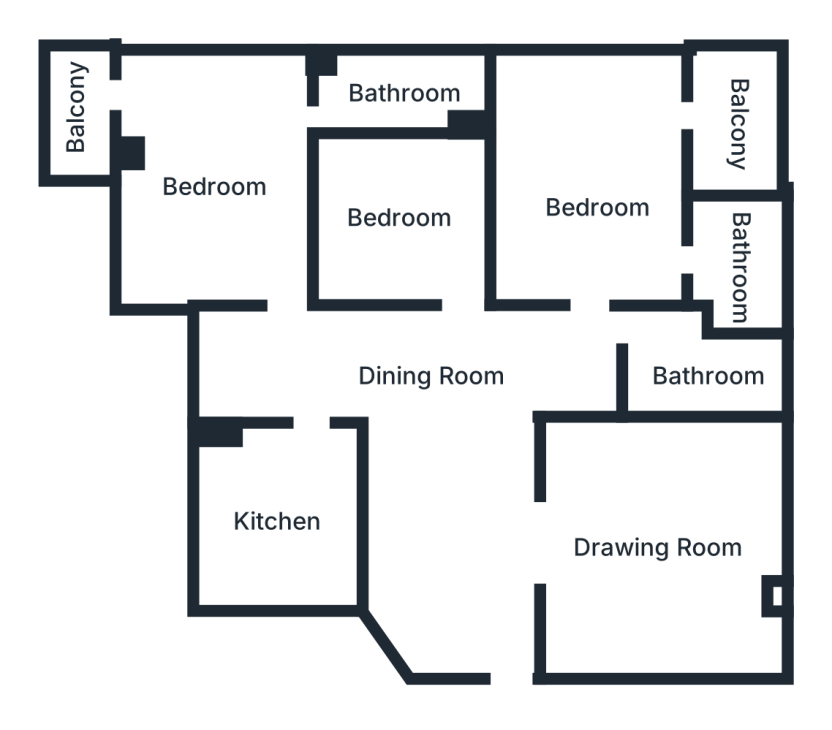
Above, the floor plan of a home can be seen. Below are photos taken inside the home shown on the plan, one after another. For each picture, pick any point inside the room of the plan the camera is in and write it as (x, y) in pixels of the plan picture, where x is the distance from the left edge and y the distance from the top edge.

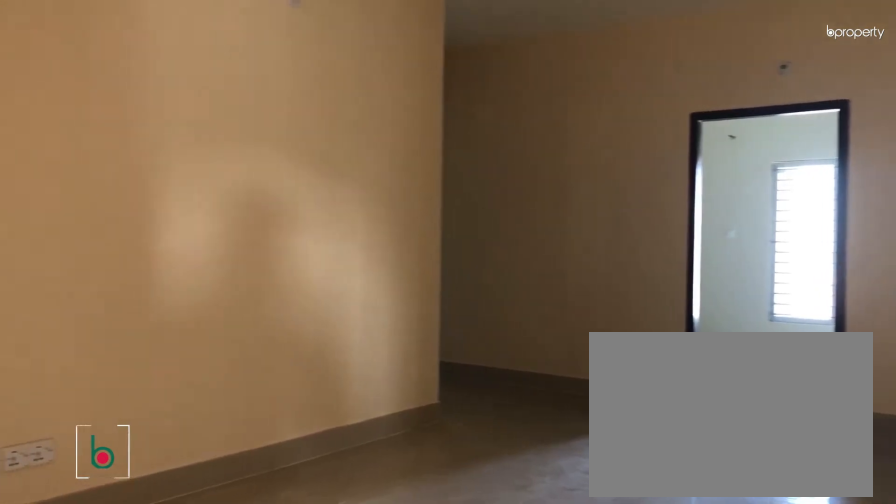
(437, 377)
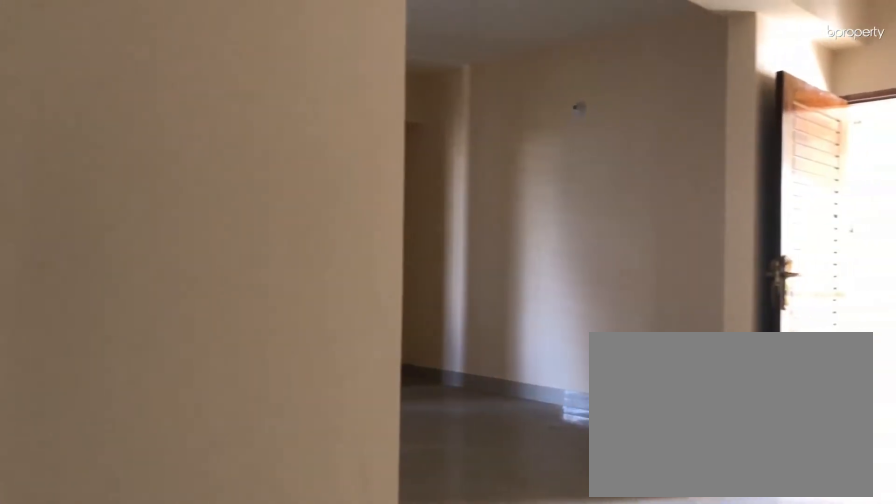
(437, 378)
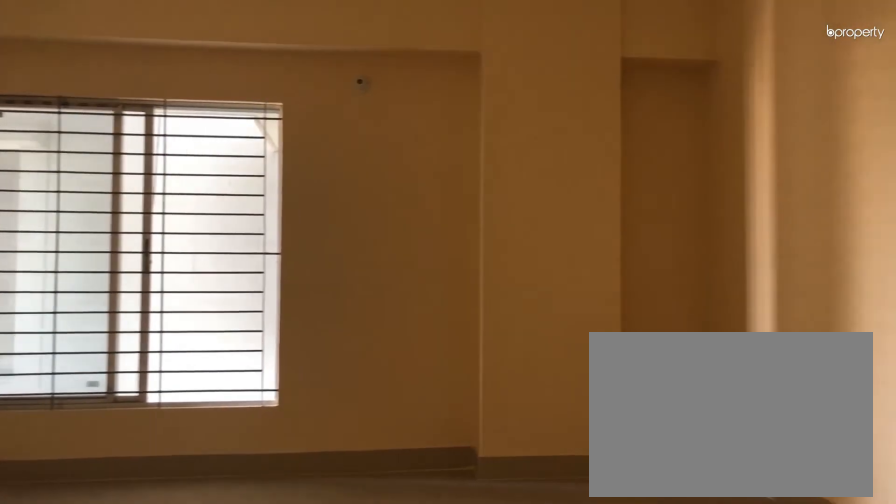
(663, 547)
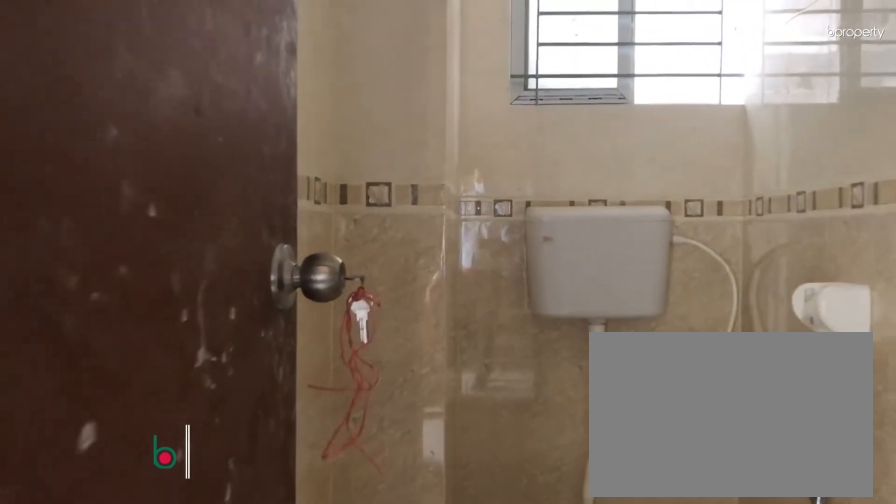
(702, 373)
